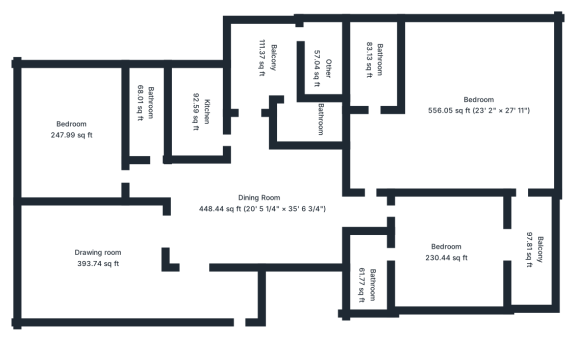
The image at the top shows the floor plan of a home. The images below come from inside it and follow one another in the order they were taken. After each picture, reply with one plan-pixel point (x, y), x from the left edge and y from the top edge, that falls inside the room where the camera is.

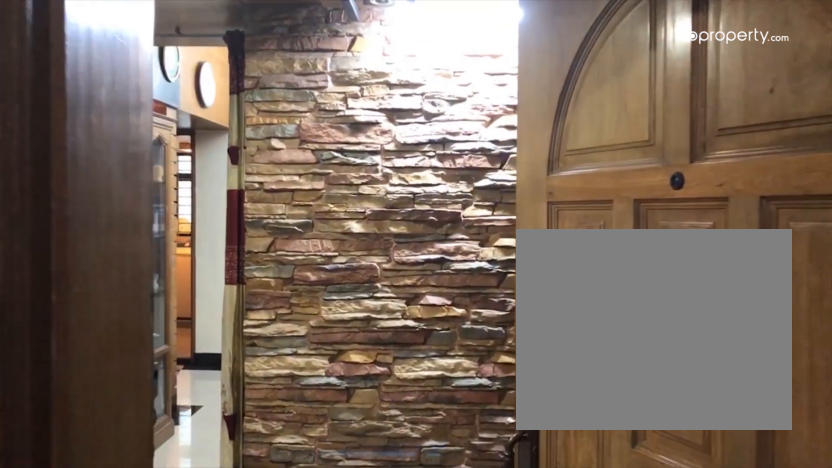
(168, 278)
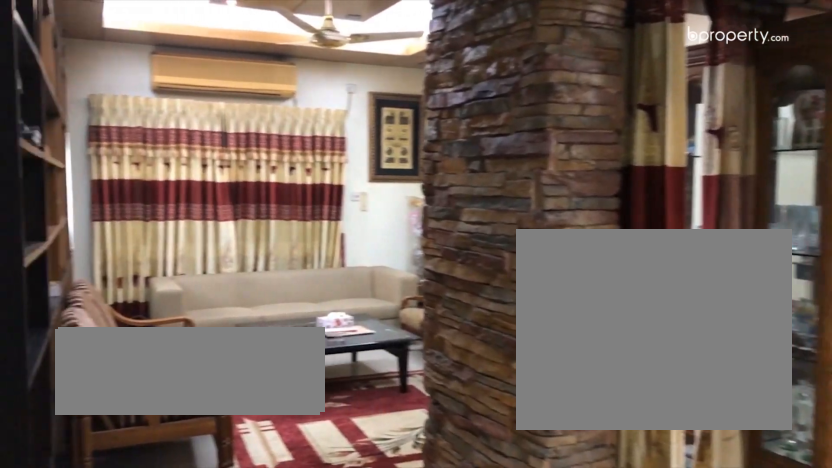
(100, 266)
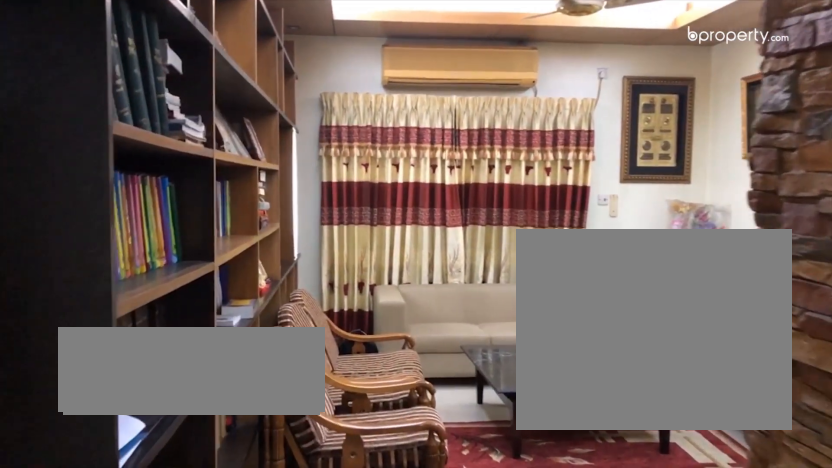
(100, 266)
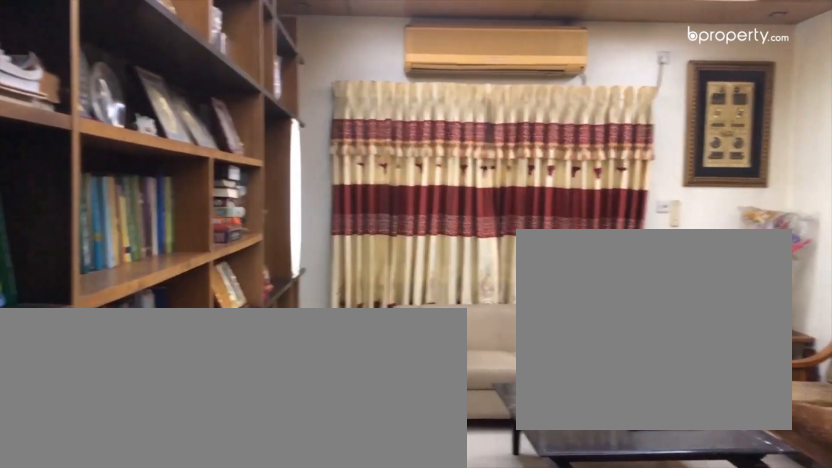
(100, 266)
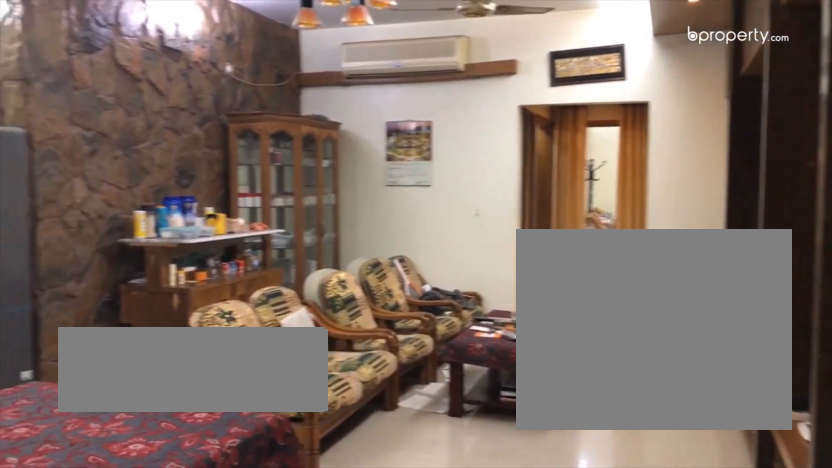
(259, 206)
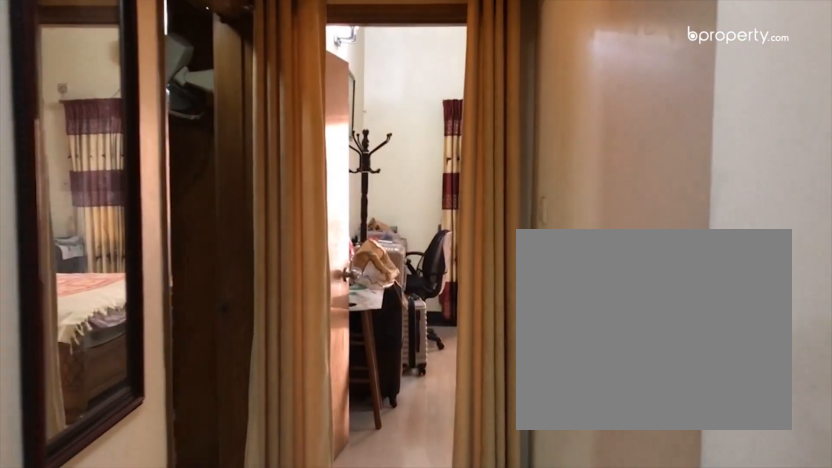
(479, 107)
